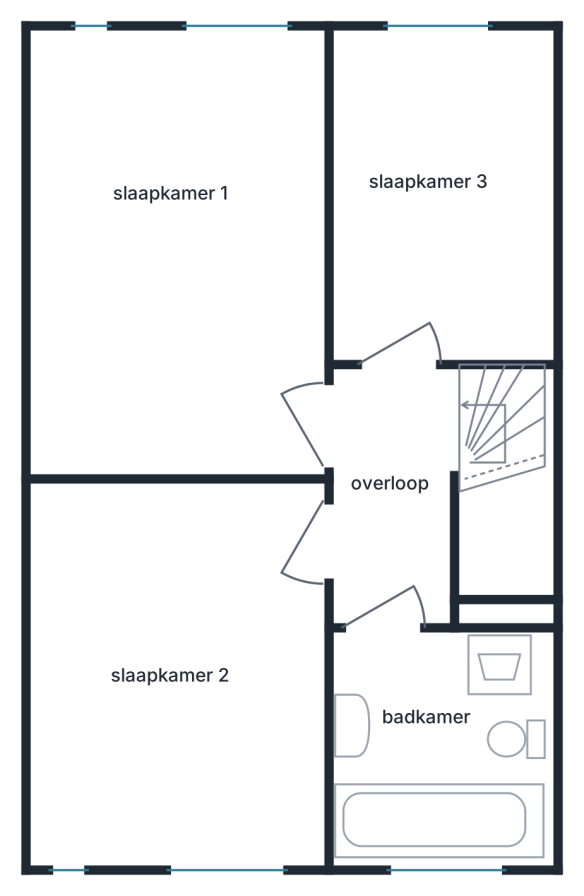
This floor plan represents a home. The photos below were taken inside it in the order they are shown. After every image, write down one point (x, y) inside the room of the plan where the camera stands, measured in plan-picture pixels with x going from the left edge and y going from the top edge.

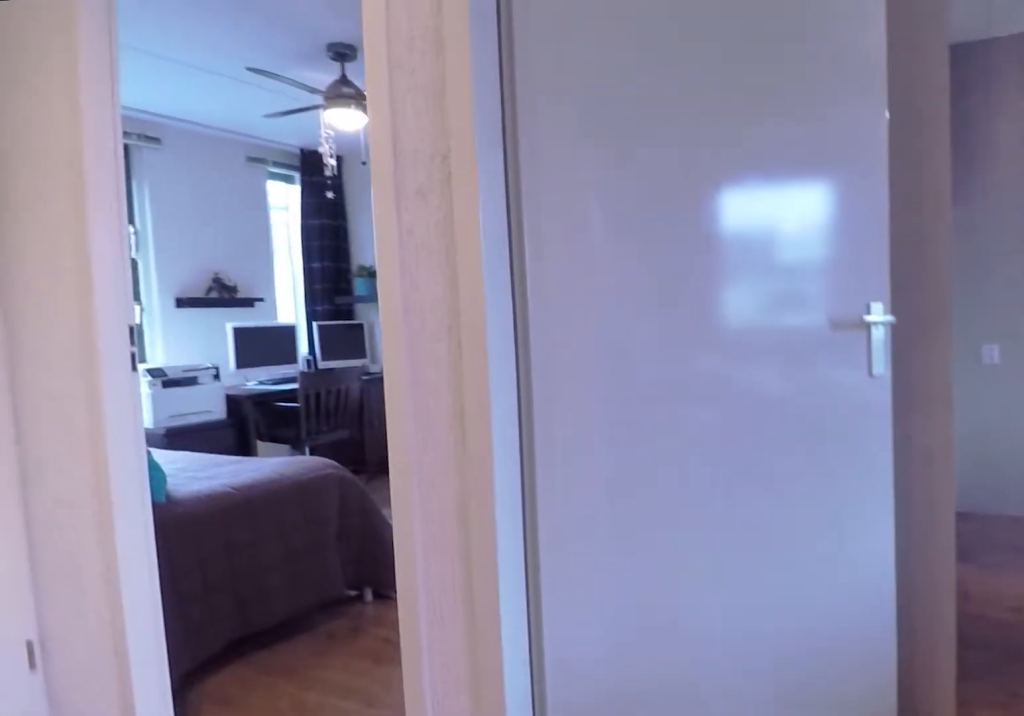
(399, 548)
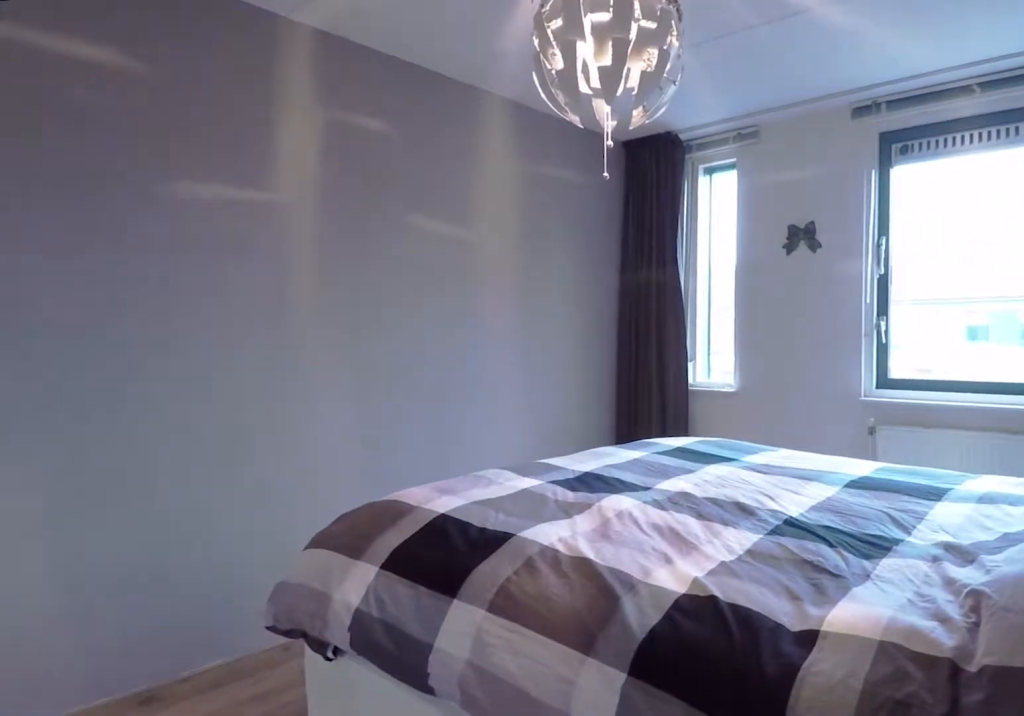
(262, 218)
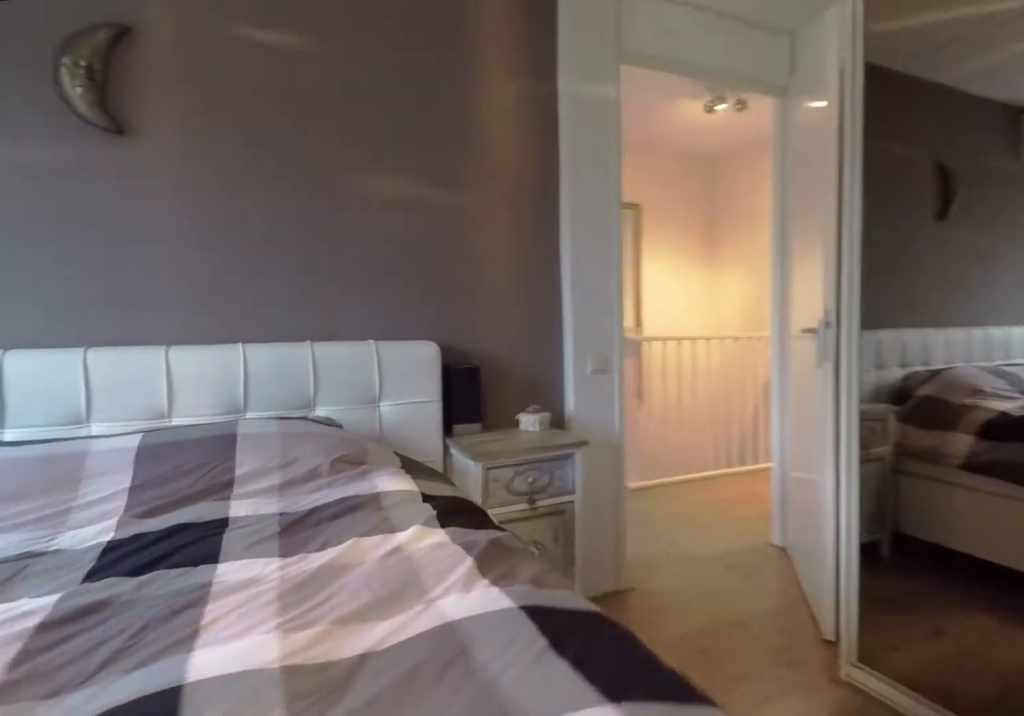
(262, 218)
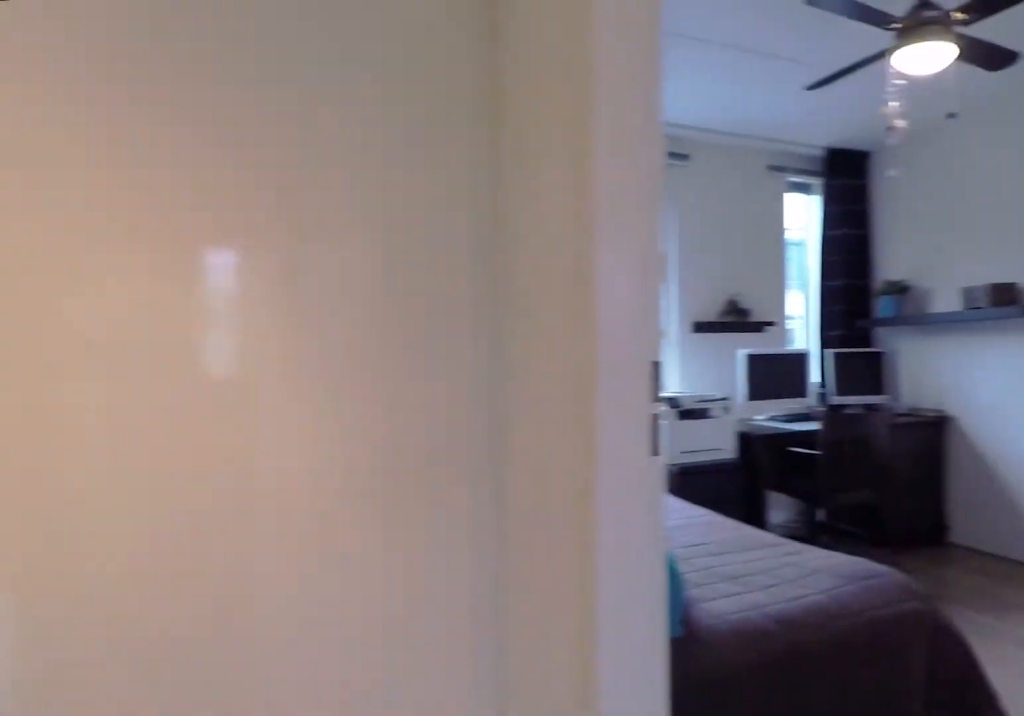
(398, 550)
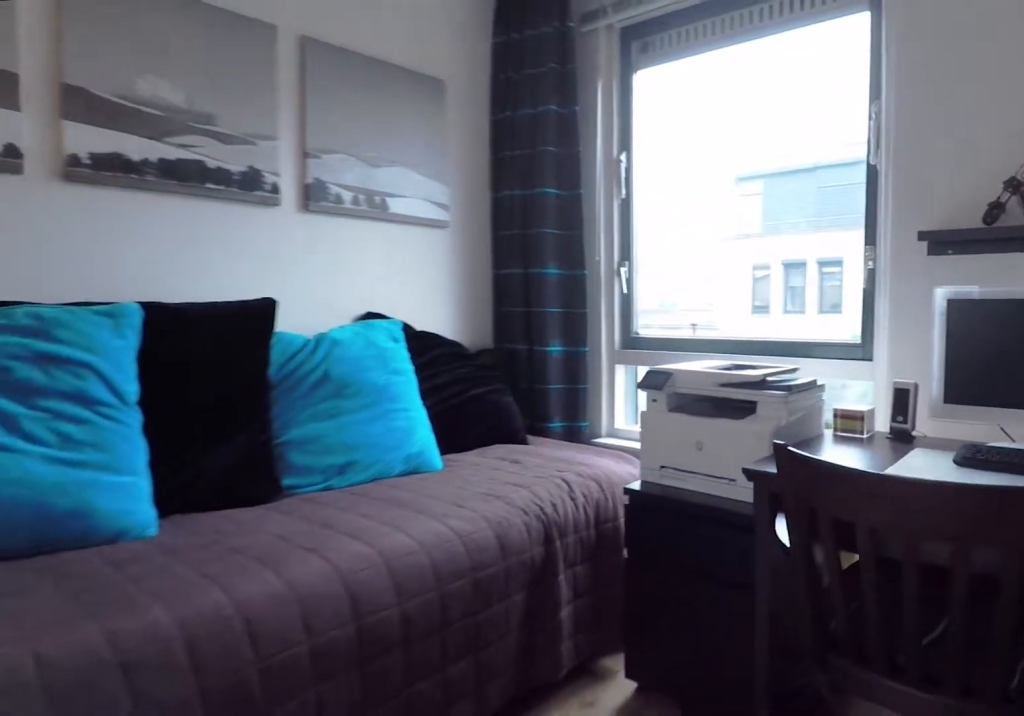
(185, 690)
